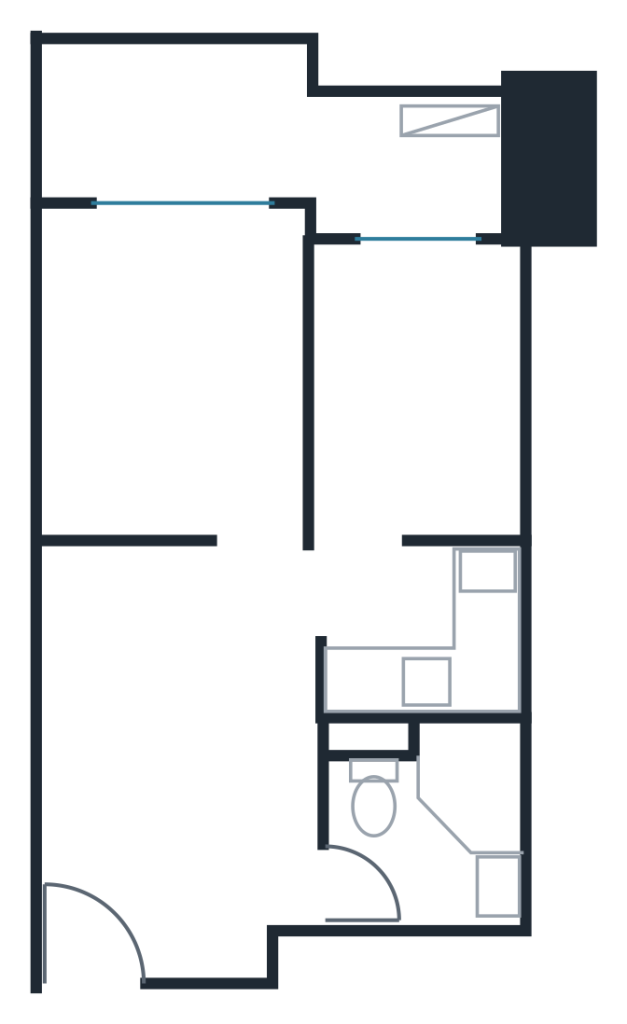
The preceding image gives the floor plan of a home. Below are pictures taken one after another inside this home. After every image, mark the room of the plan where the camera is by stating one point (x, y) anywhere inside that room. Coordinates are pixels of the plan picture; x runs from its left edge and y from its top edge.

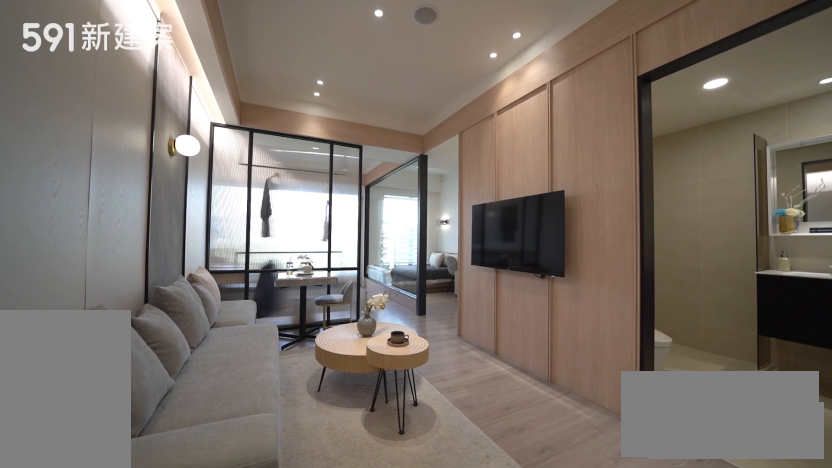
(169, 761)
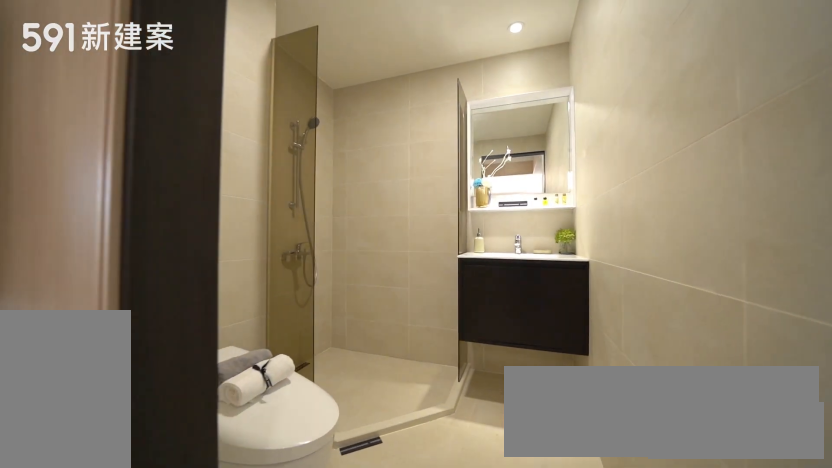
(428, 824)
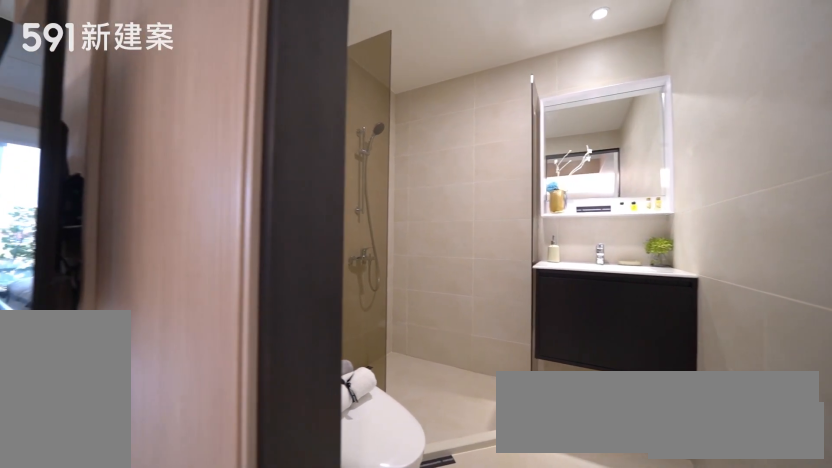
(428, 824)
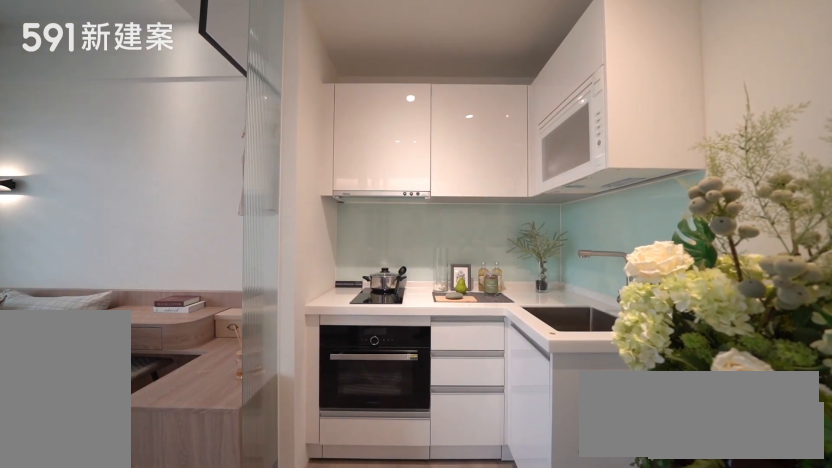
(425, 632)
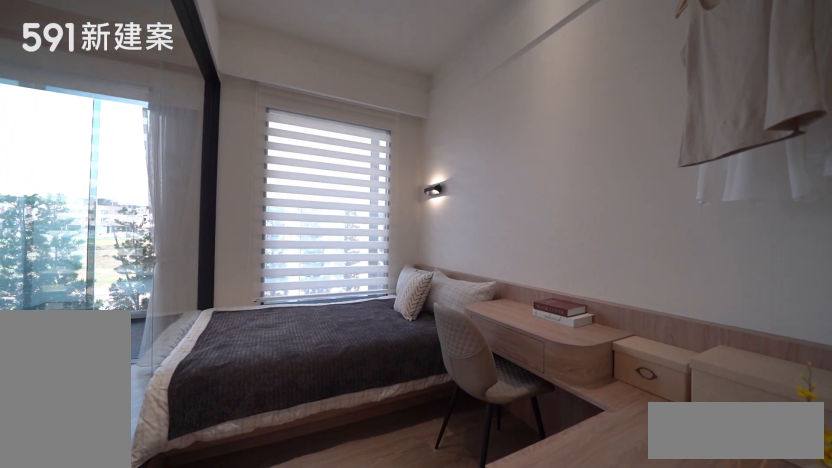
(423, 388)
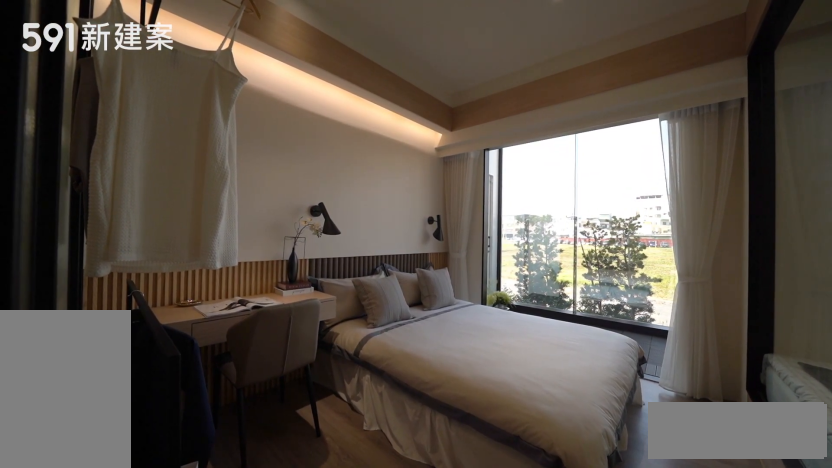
(167, 370)
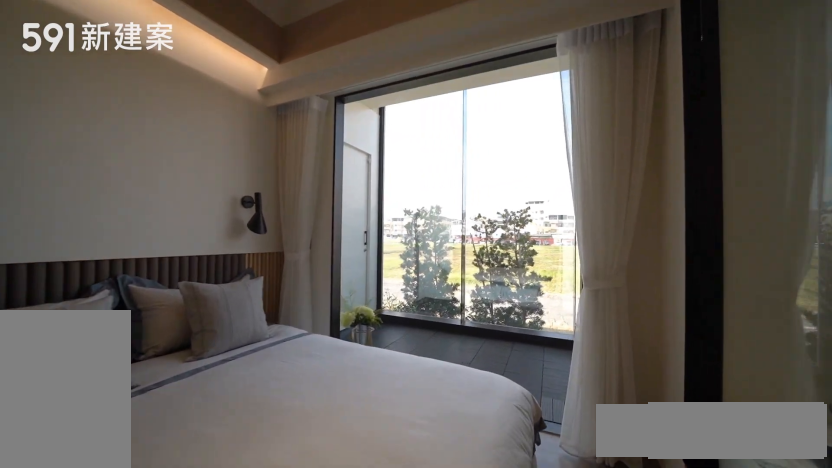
(167, 370)
